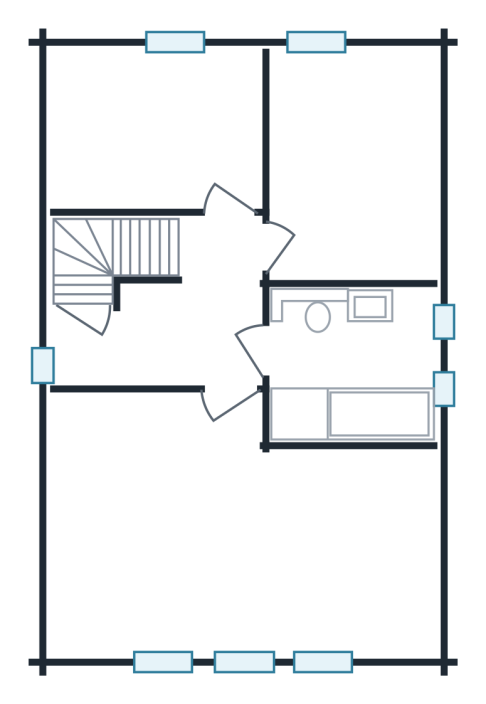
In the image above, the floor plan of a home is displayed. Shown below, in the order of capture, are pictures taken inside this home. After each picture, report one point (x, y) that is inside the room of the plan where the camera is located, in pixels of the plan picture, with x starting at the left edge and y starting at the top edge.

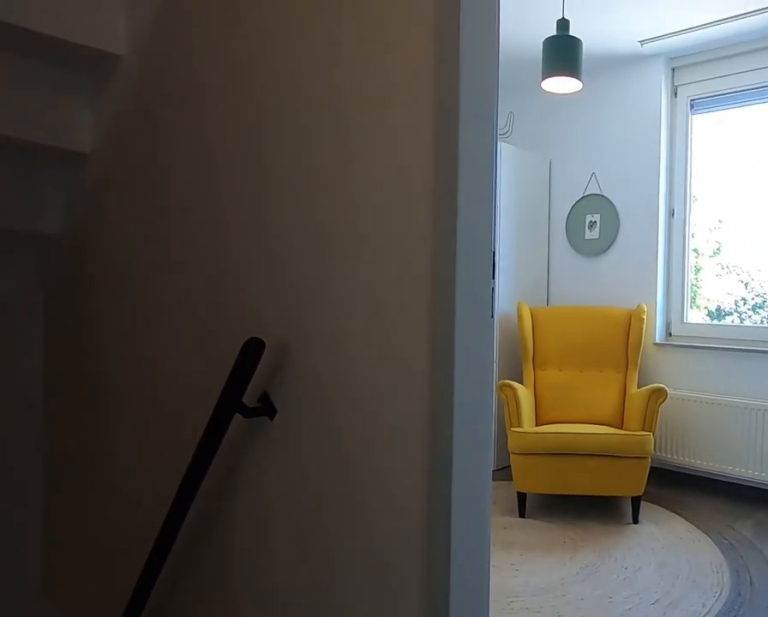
(175, 318)
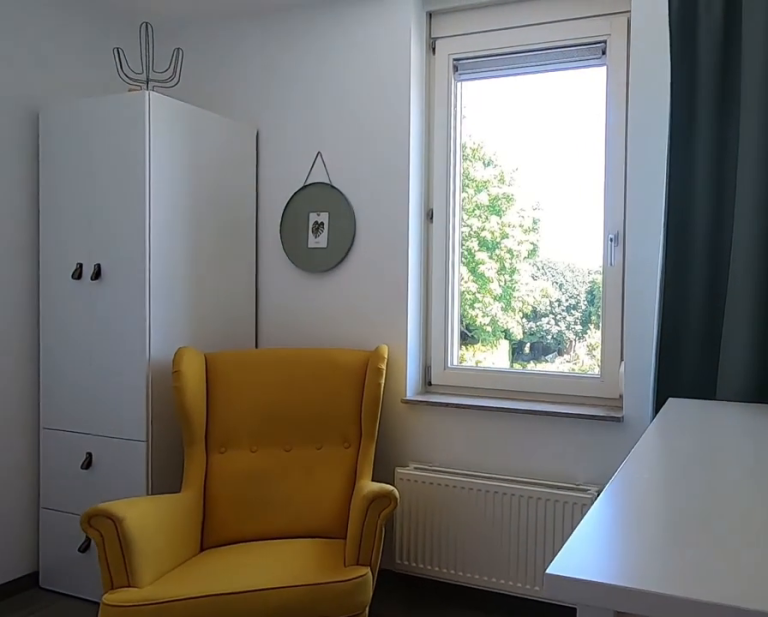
(157, 131)
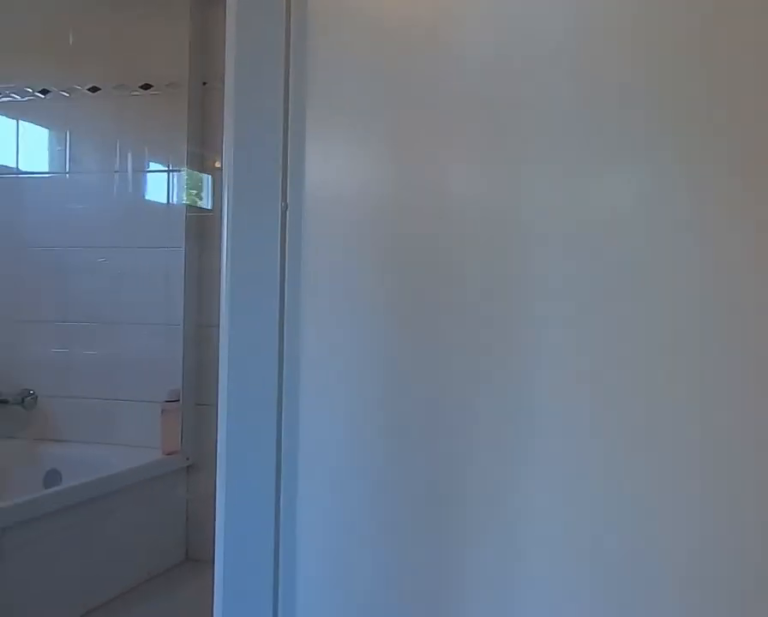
(175, 318)
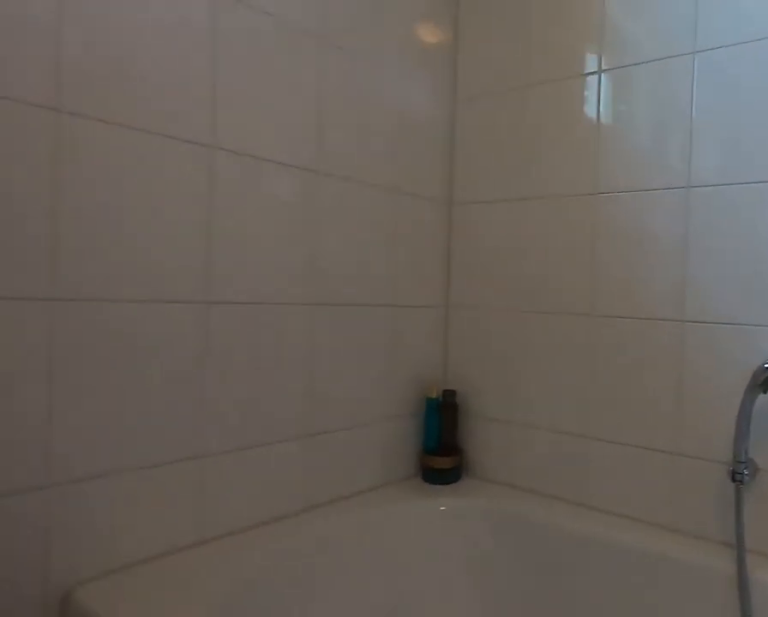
(350, 363)
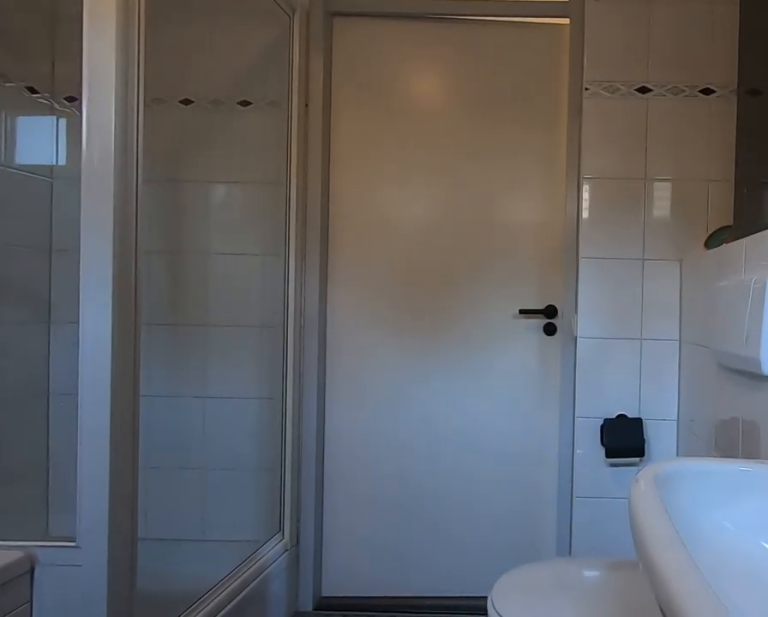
(350, 363)
